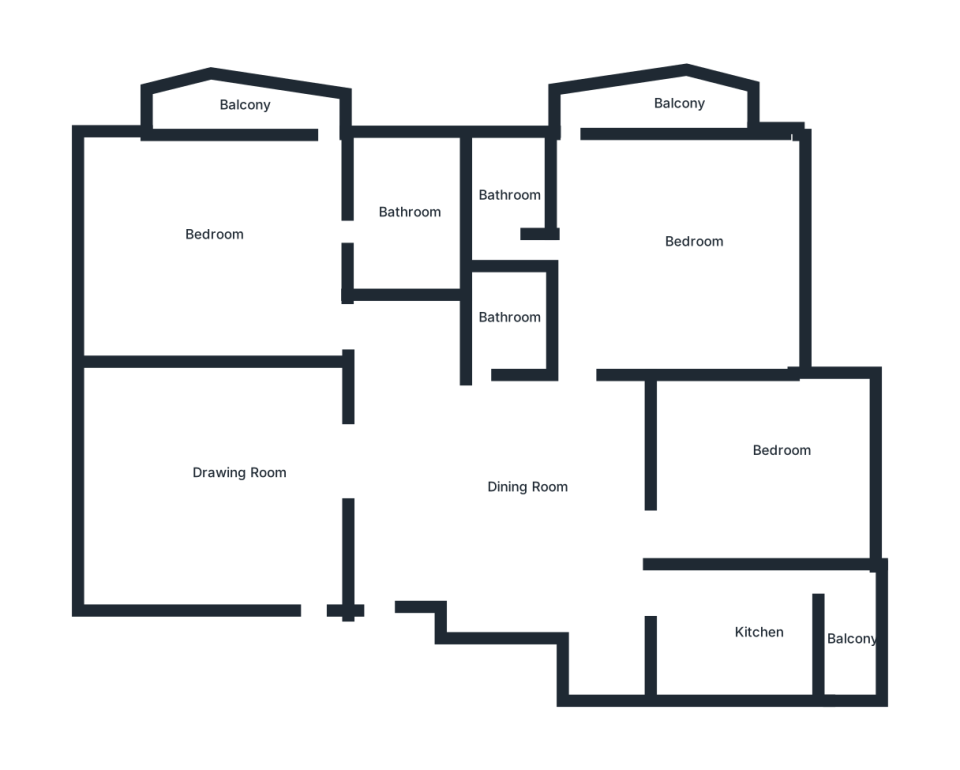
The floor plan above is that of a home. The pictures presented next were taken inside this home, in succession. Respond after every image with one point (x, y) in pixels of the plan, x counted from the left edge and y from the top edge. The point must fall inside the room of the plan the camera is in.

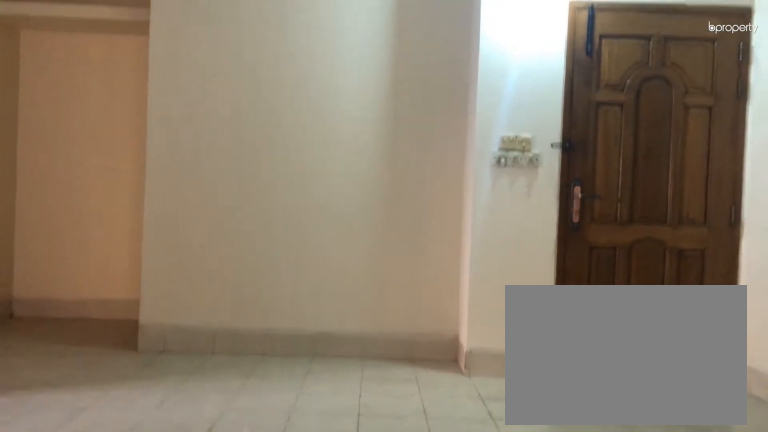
(519, 475)
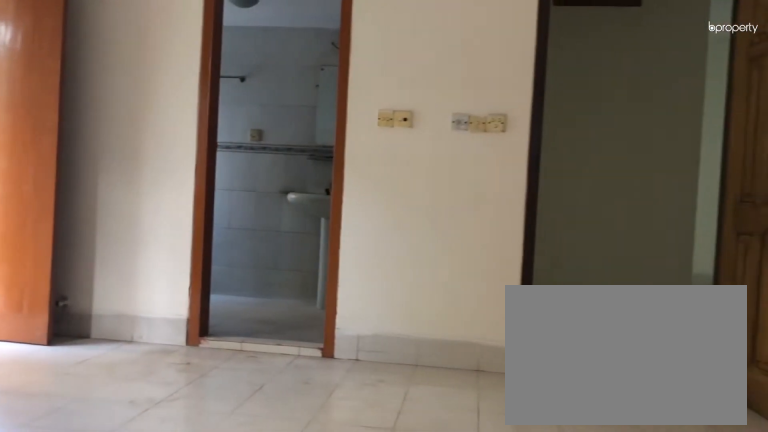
(213, 228)
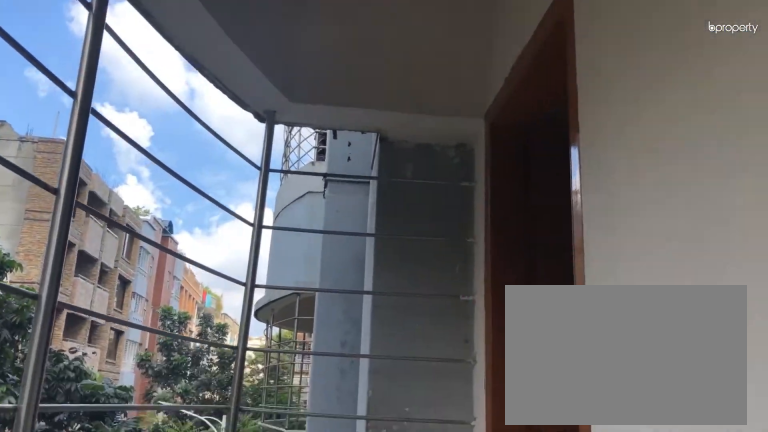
(228, 112)
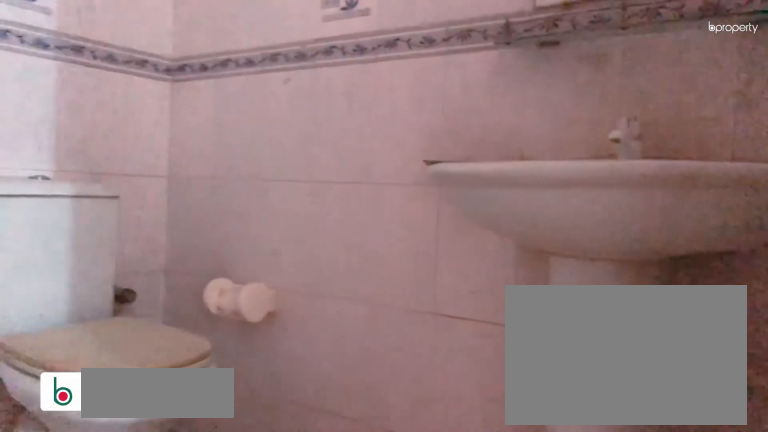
(500, 323)
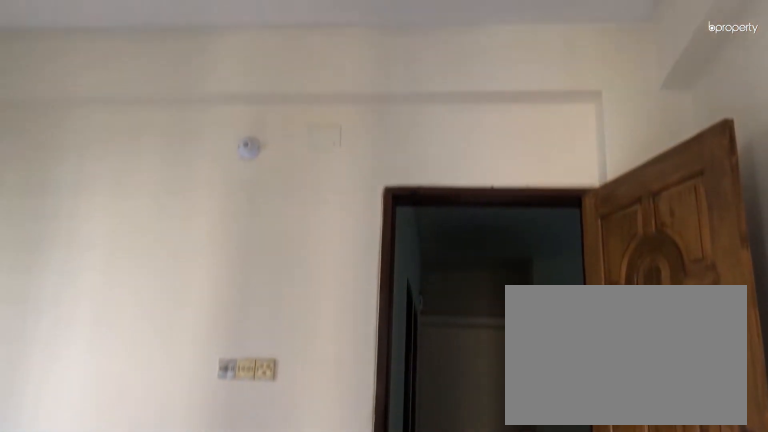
(677, 241)
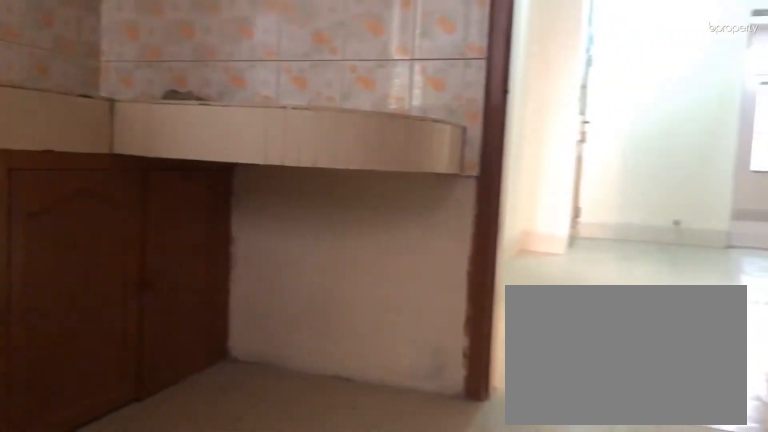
(764, 641)
